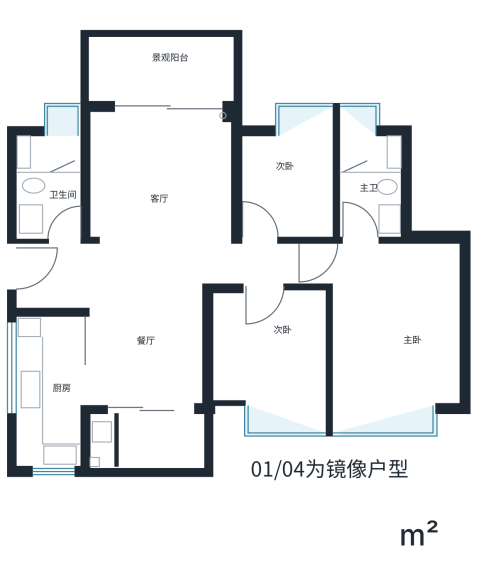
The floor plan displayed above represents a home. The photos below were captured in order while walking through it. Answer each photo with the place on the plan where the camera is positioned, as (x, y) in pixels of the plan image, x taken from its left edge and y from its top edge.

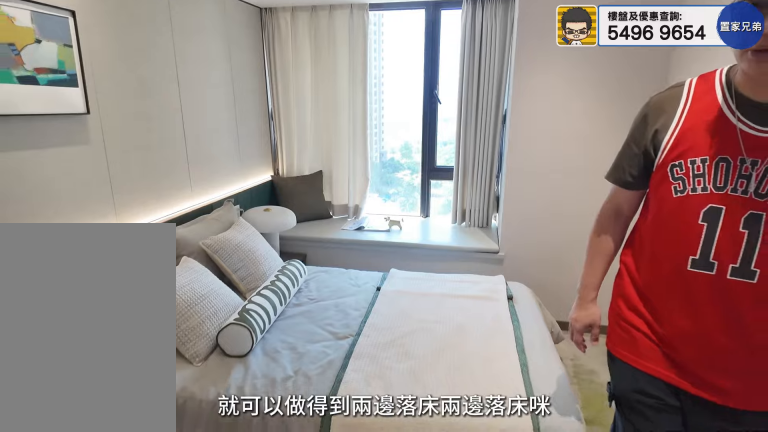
(264, 364)
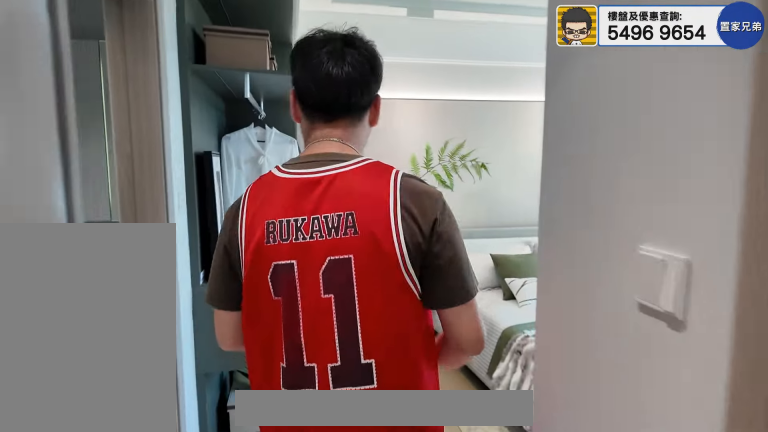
(345, 242)
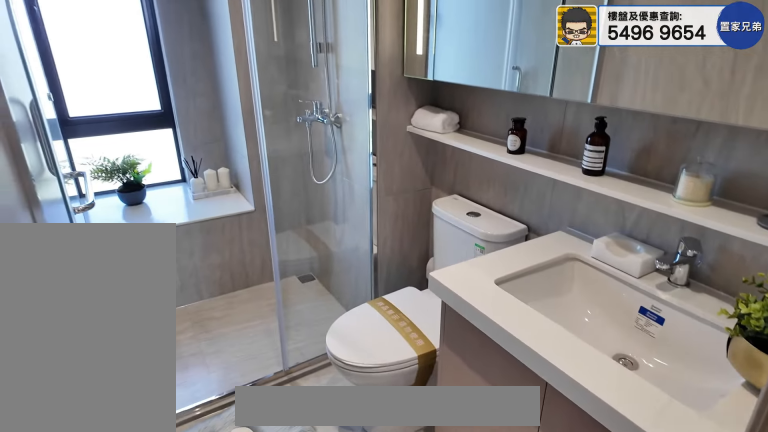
(368, 177)
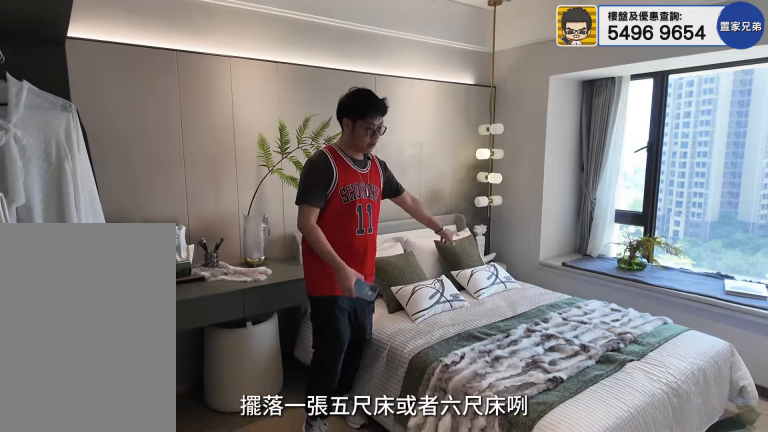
(385, 342)
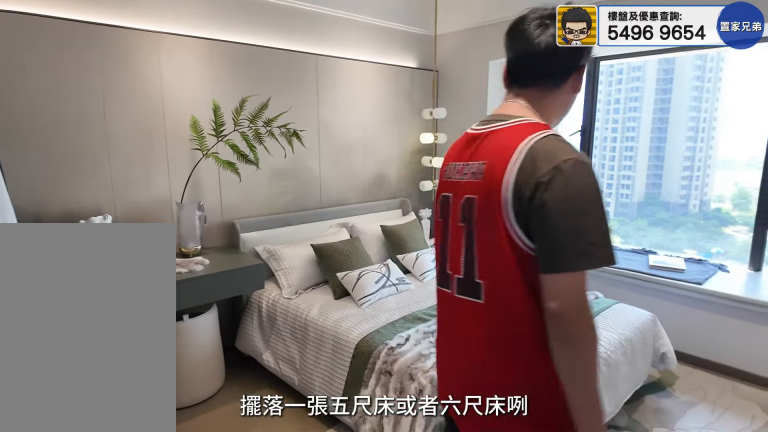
(385, 342)
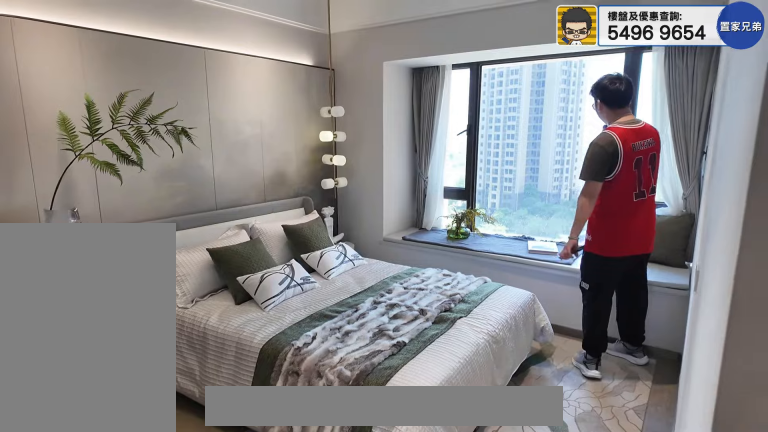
(384, 342)
